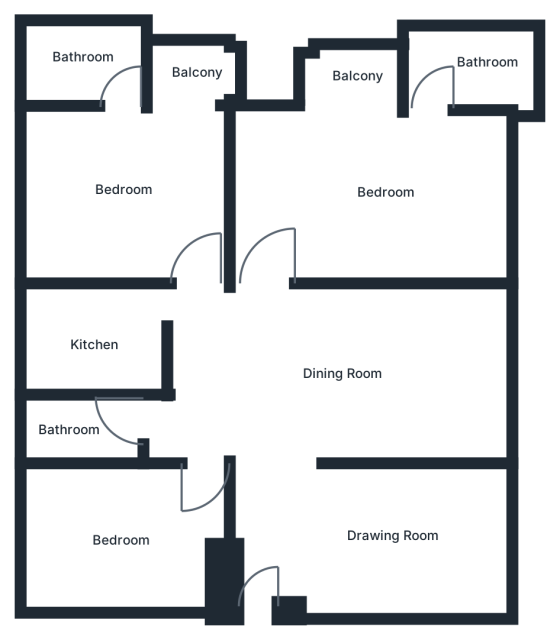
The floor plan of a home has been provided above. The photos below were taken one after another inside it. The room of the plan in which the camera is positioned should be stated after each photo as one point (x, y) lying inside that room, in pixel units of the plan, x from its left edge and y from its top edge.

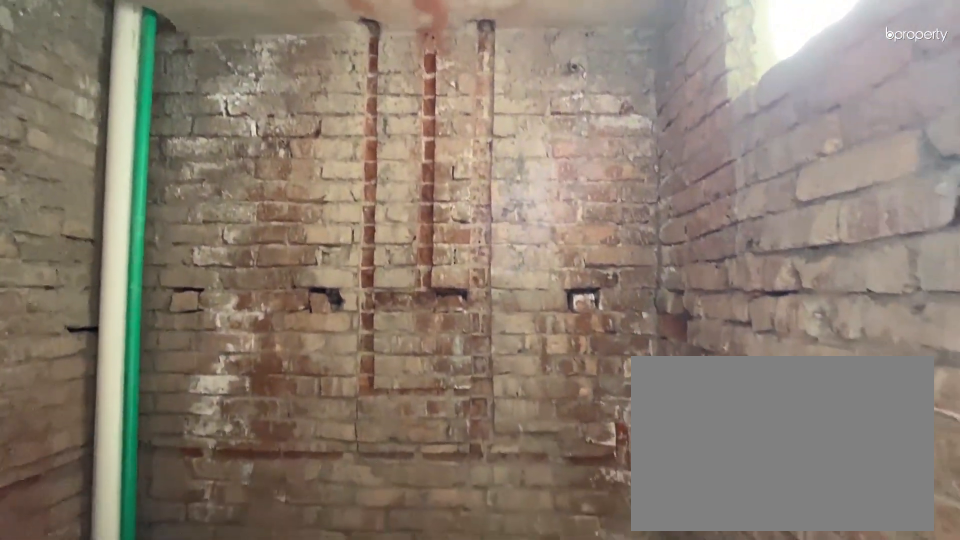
(95, 61)
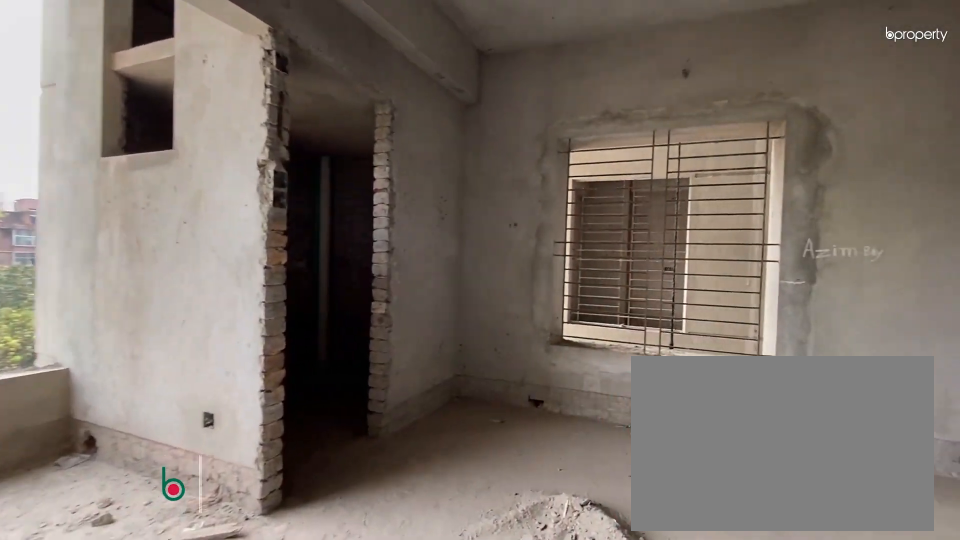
(350, 185)
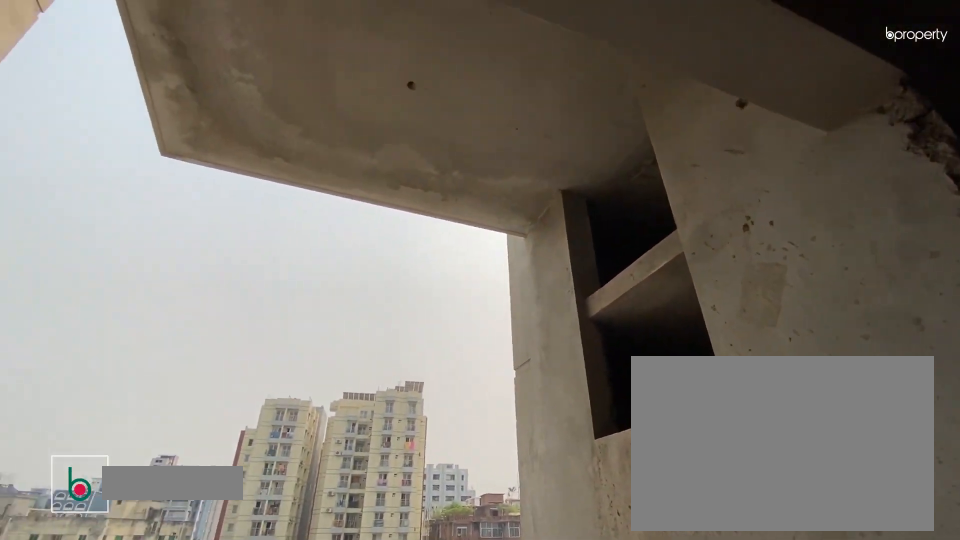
(356, 89)
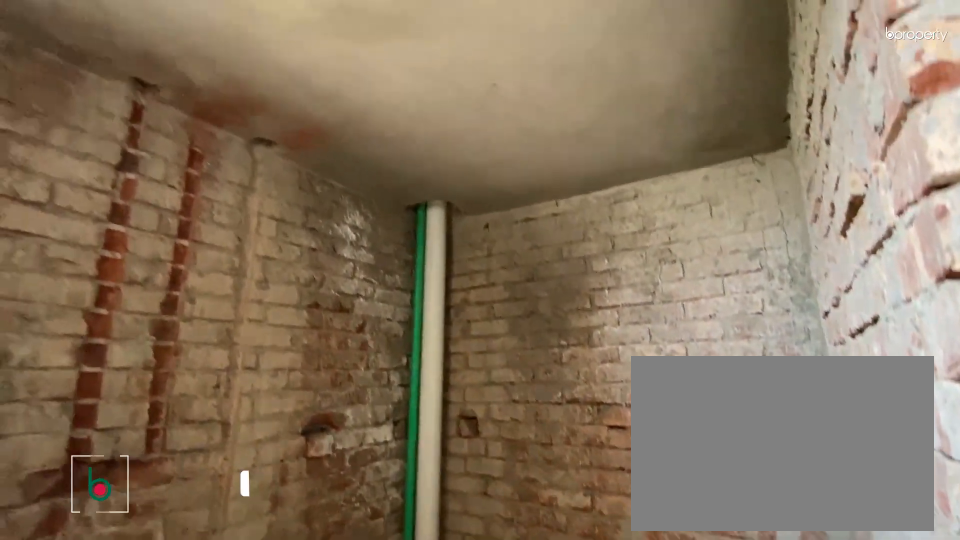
(489, 72)
